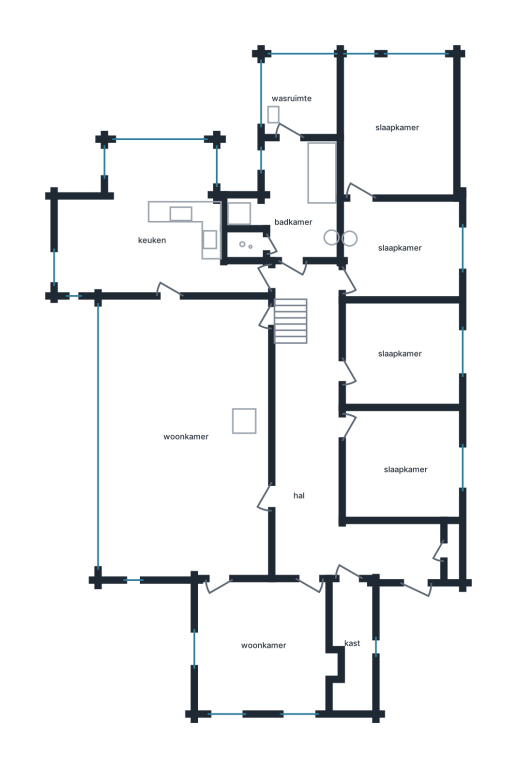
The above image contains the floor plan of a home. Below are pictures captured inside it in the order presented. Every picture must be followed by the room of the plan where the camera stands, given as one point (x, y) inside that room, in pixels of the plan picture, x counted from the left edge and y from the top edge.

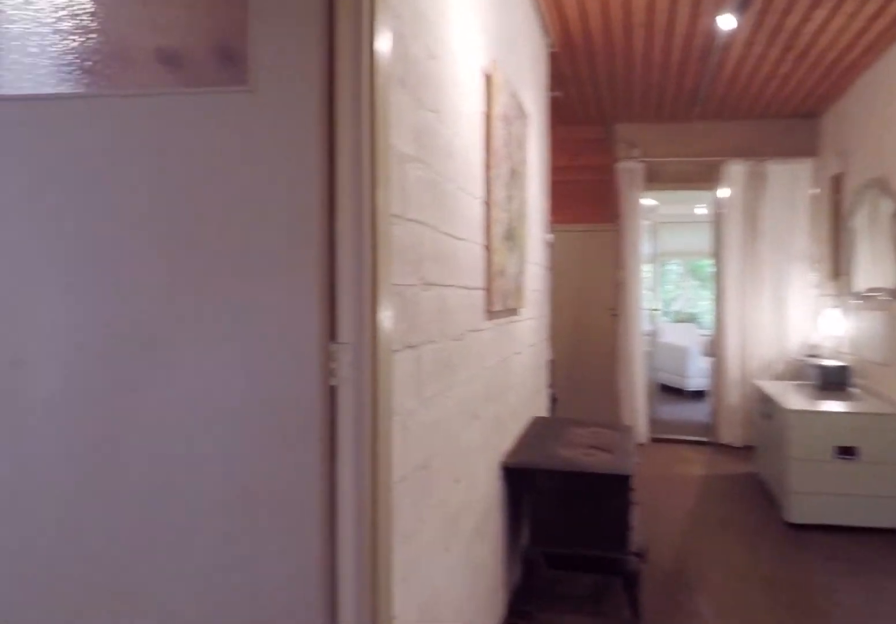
(327, 454)
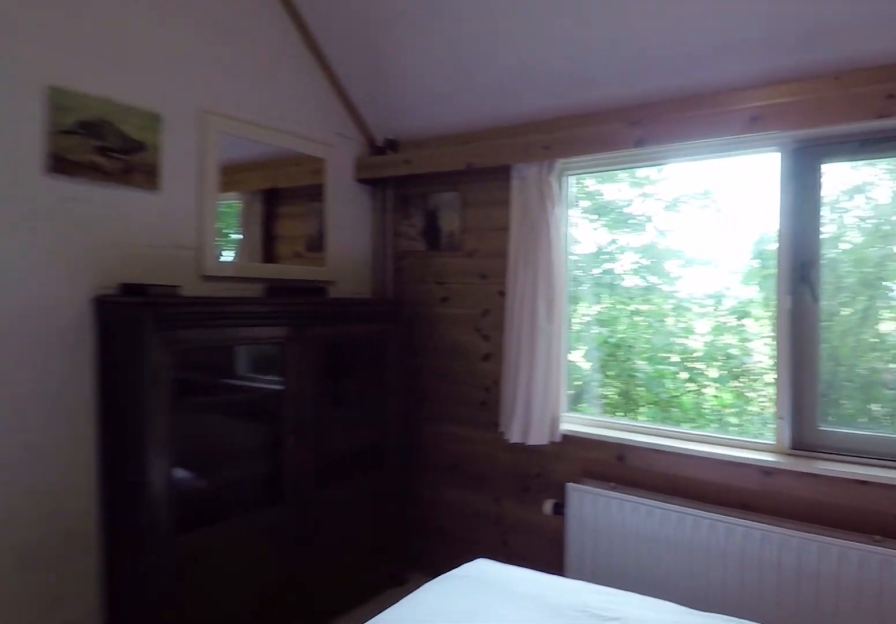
(400, 464)
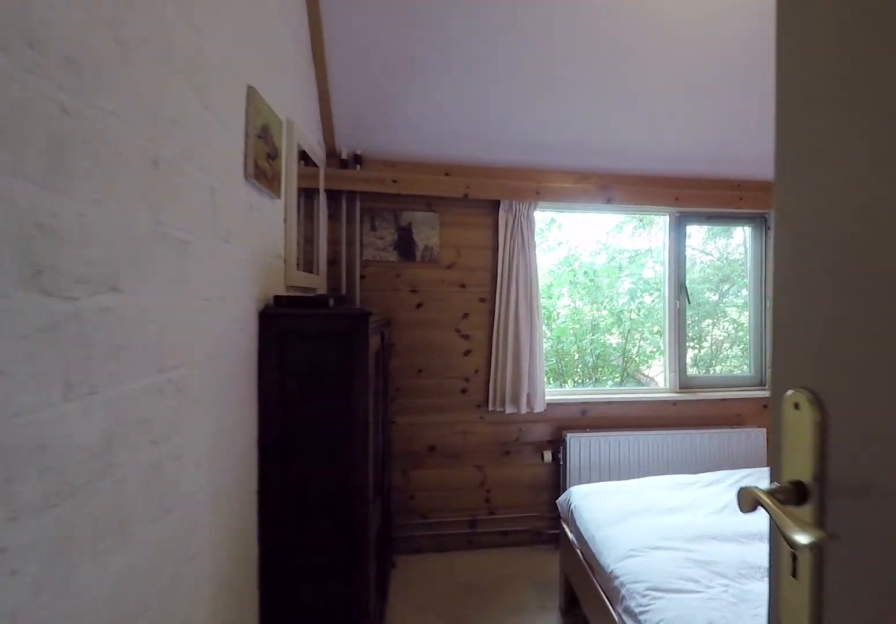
(400, 464)
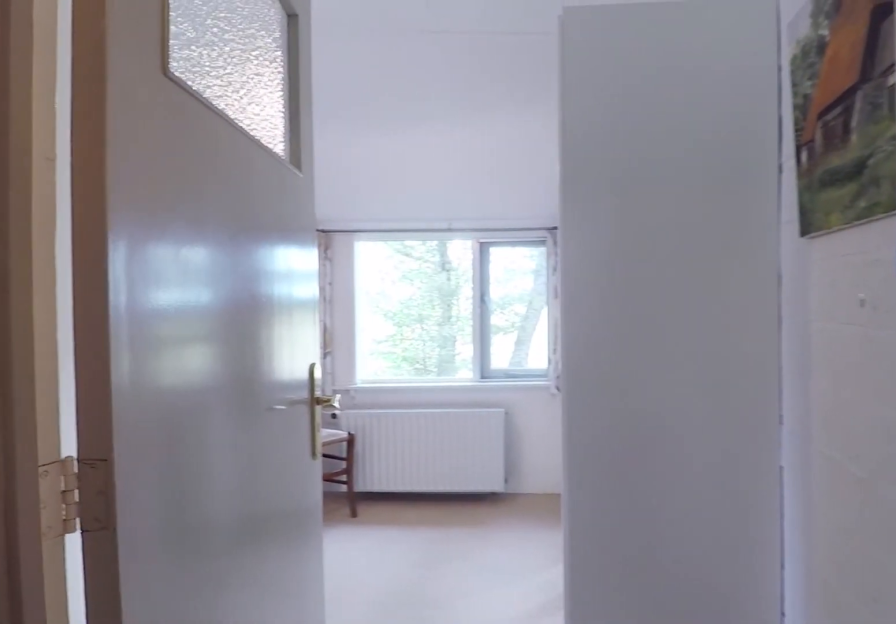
(327, 454)
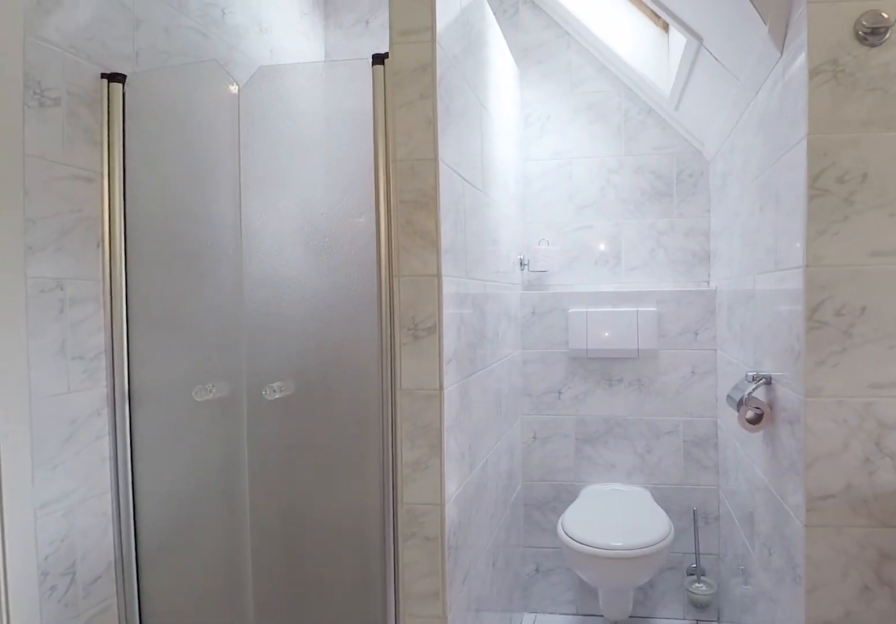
(295, 200)
